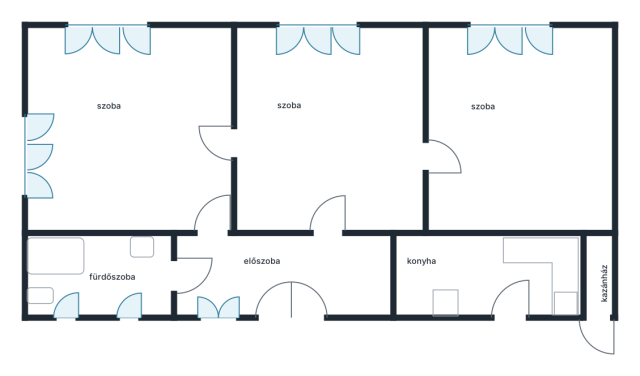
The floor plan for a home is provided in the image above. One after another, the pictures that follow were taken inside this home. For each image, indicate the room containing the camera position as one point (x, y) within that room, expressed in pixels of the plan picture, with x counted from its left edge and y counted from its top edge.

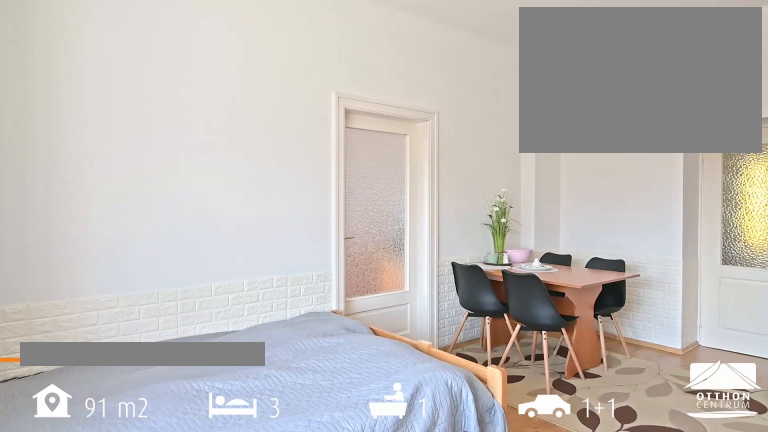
(325, 138)
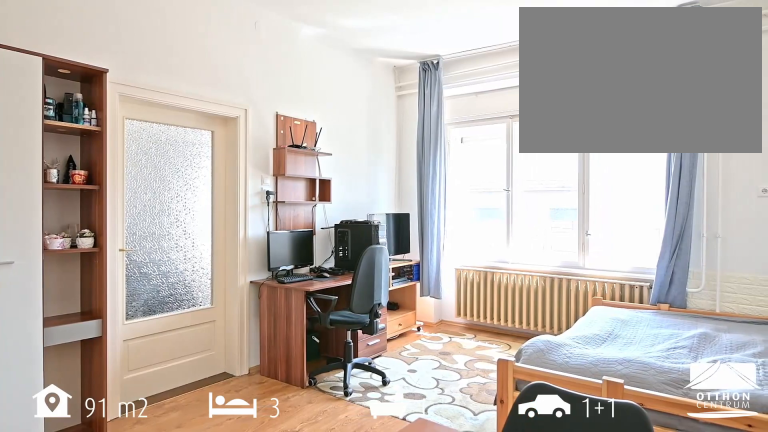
(324, 138)
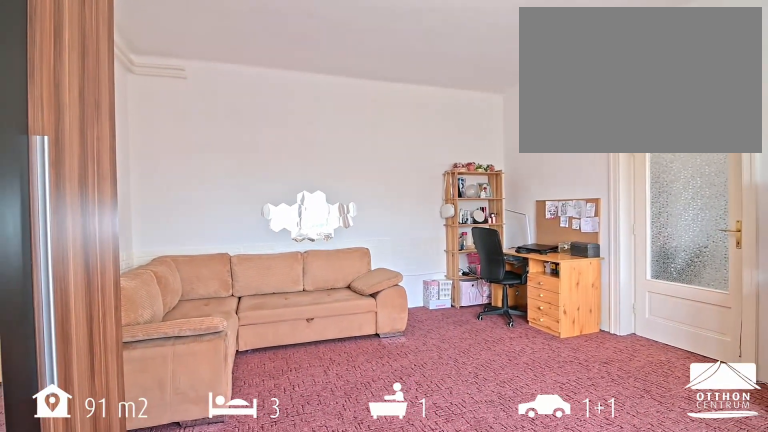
(523, 131)
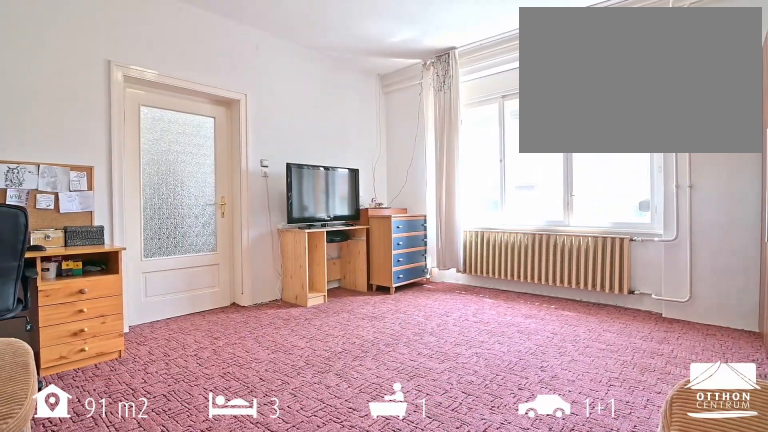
(522, 131)
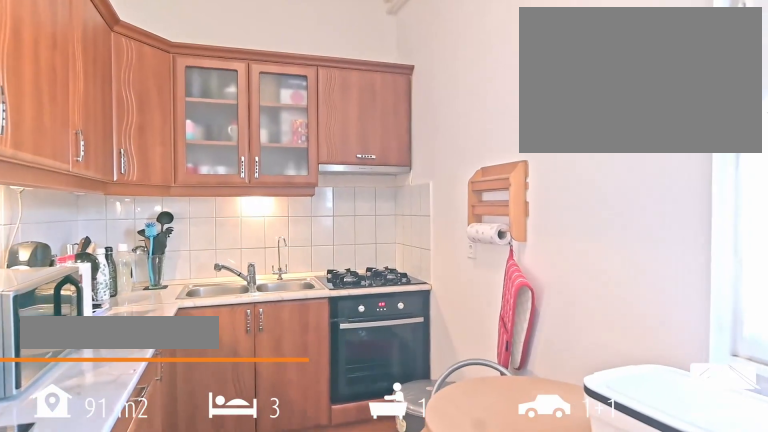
(482, 279)
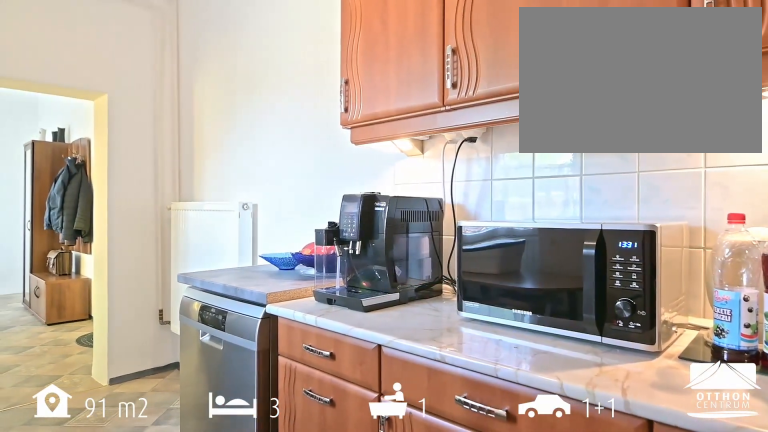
(482, 279)
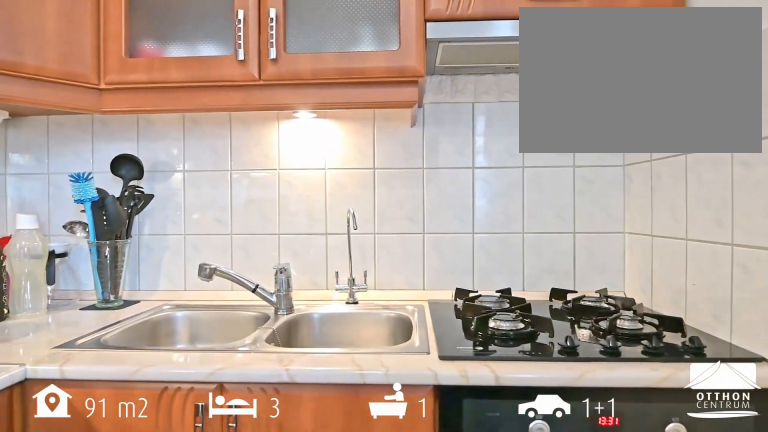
(482, 279)
